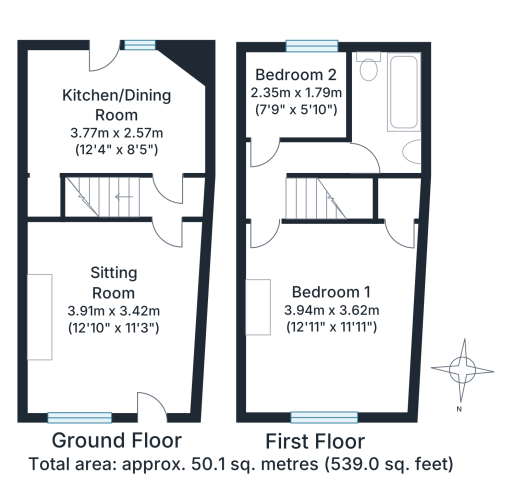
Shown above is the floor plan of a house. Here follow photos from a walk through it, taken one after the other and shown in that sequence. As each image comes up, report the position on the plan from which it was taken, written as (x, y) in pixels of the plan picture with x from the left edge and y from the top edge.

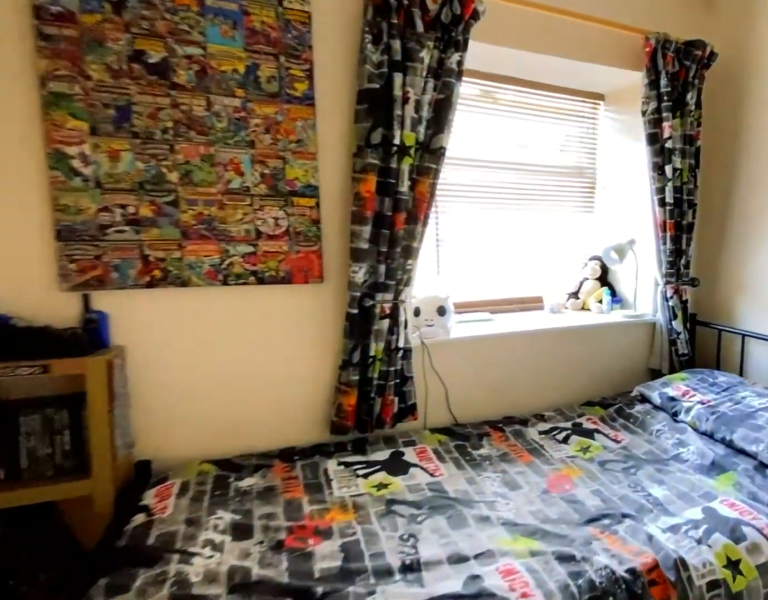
(265, 129)
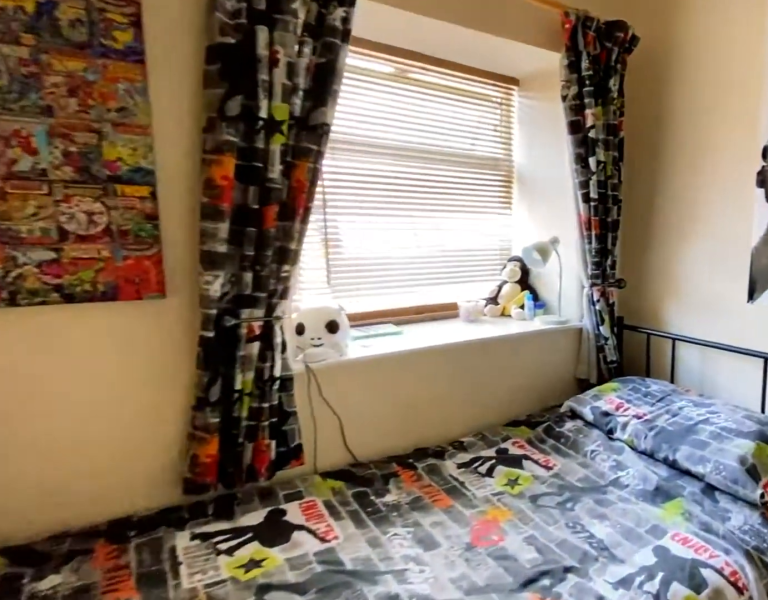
(265, 129)
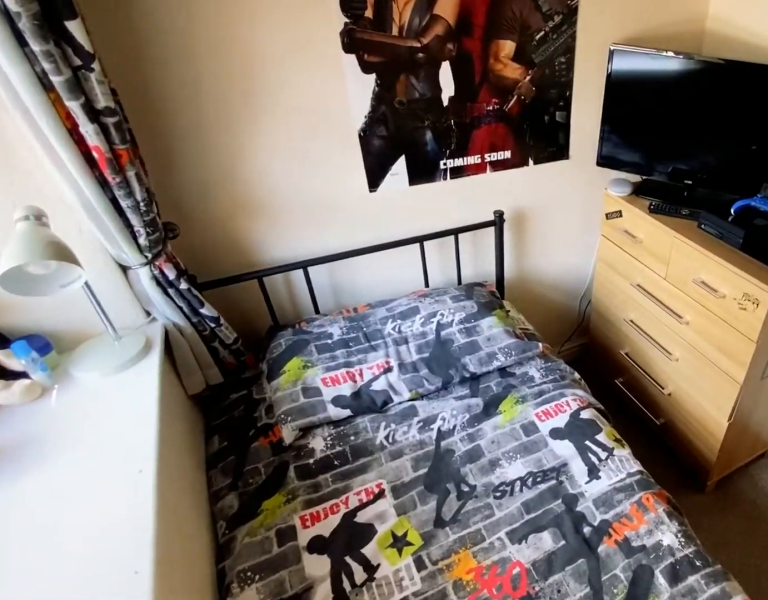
(265, 128)
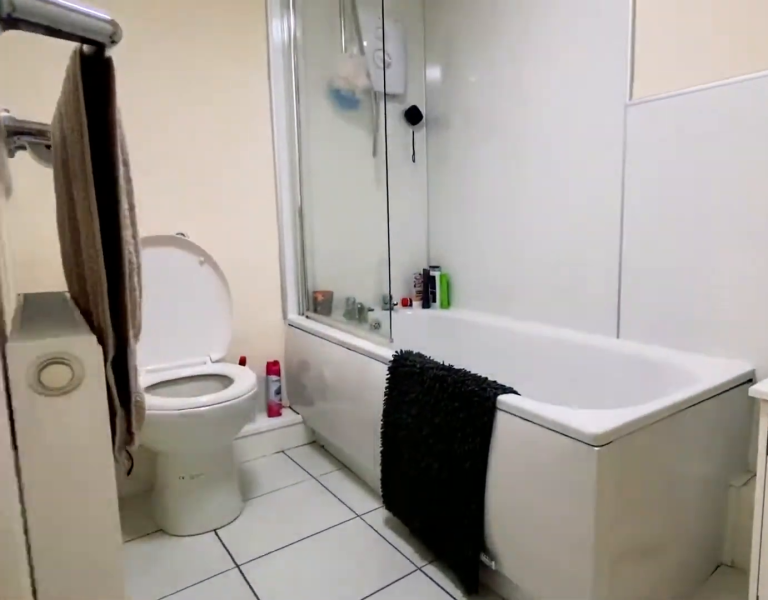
(376, 146)
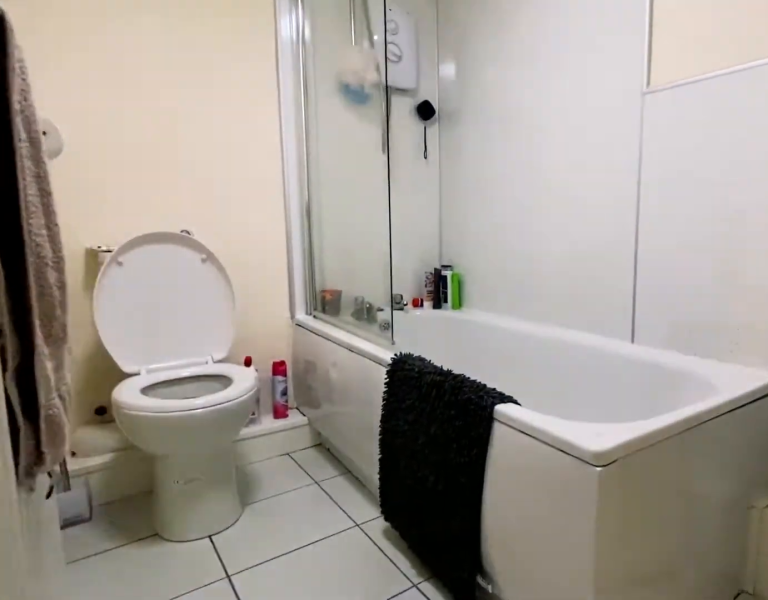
(377, 142)
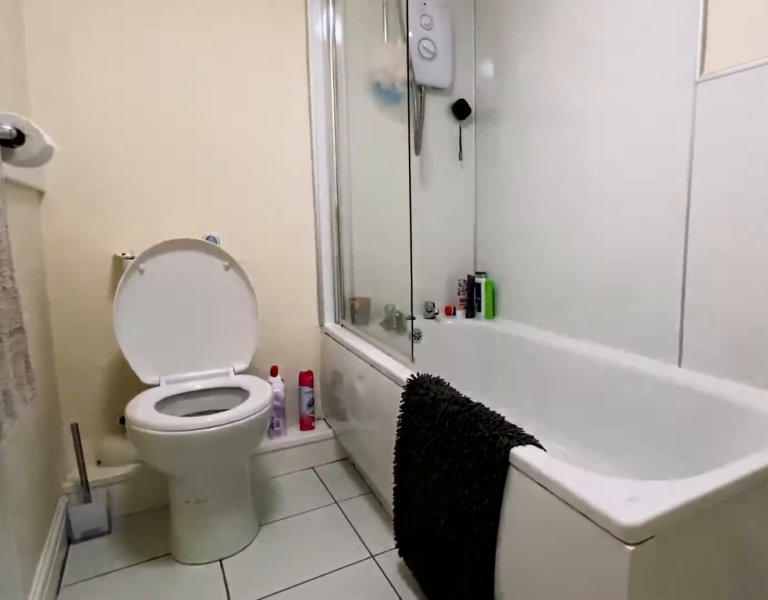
(375, 132)
